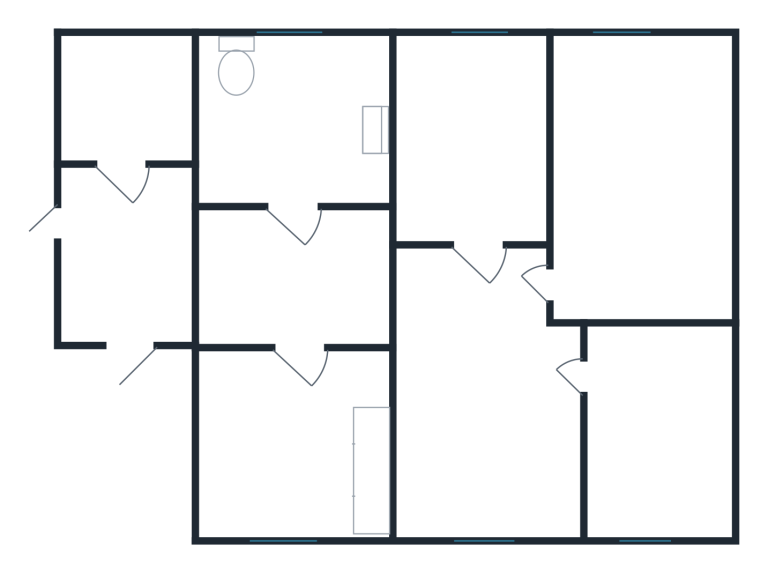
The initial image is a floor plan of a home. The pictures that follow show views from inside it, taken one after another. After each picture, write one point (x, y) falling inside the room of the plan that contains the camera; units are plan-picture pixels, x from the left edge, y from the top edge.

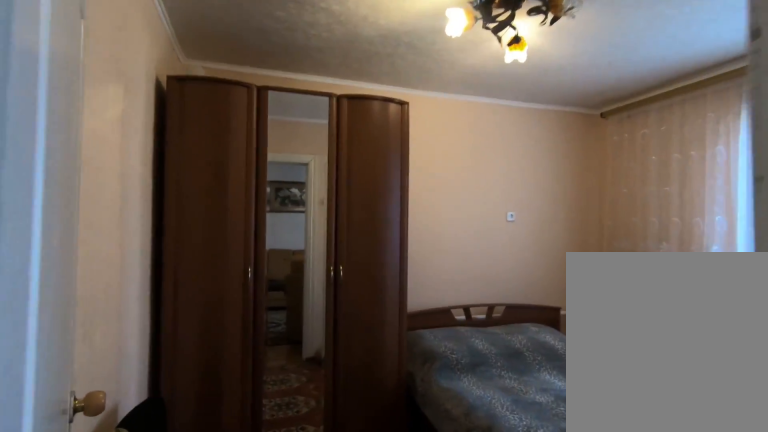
(564, 407)
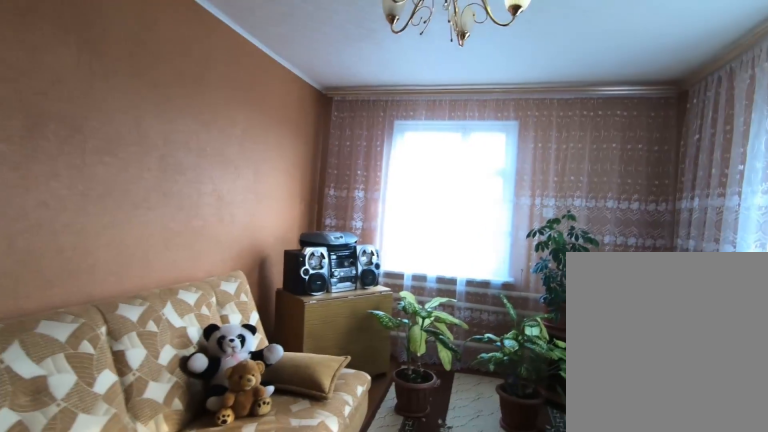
(582, 294)
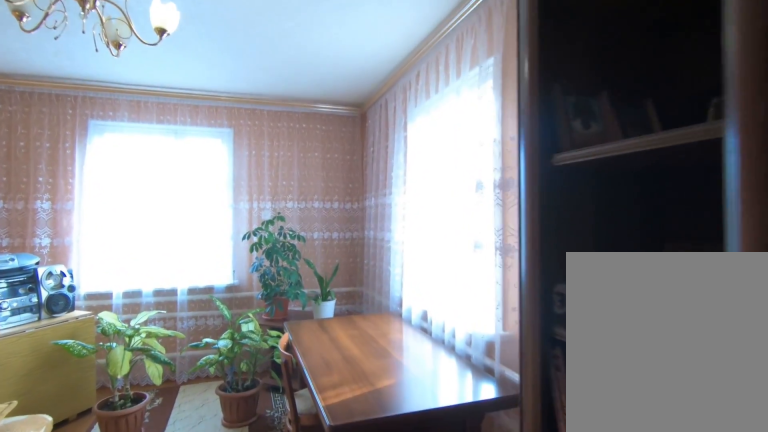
(582, 294)
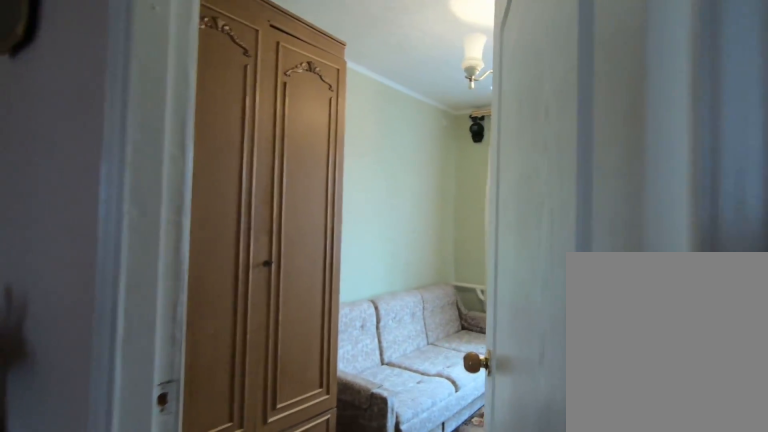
(480, 255)
